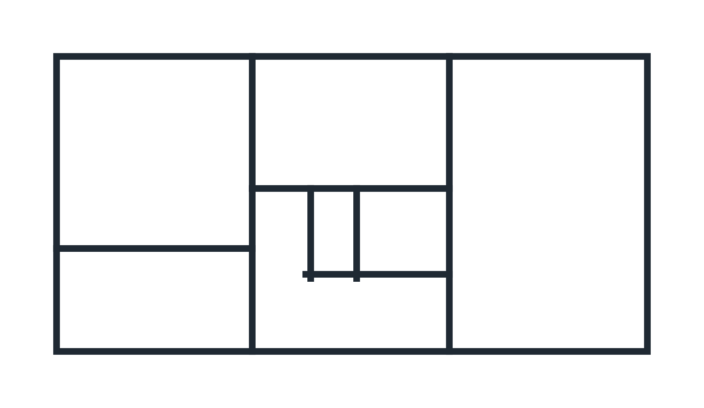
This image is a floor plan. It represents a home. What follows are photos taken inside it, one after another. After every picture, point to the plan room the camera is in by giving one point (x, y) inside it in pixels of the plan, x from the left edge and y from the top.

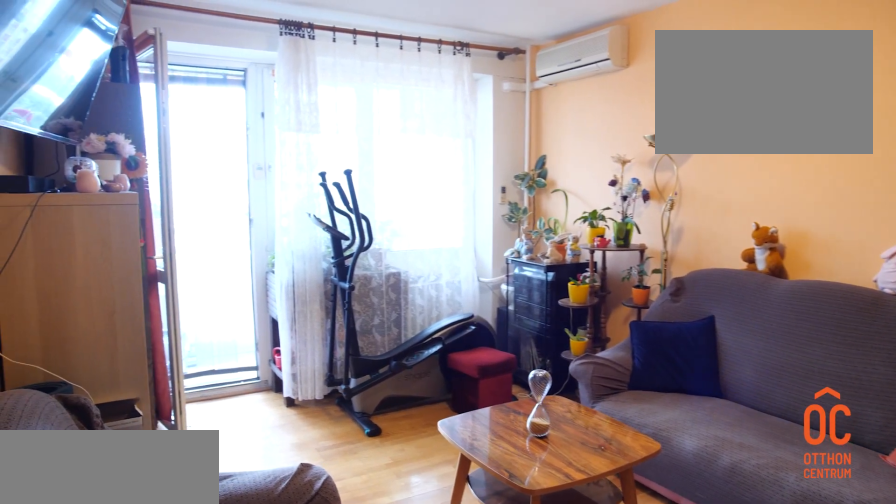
(546, 215)
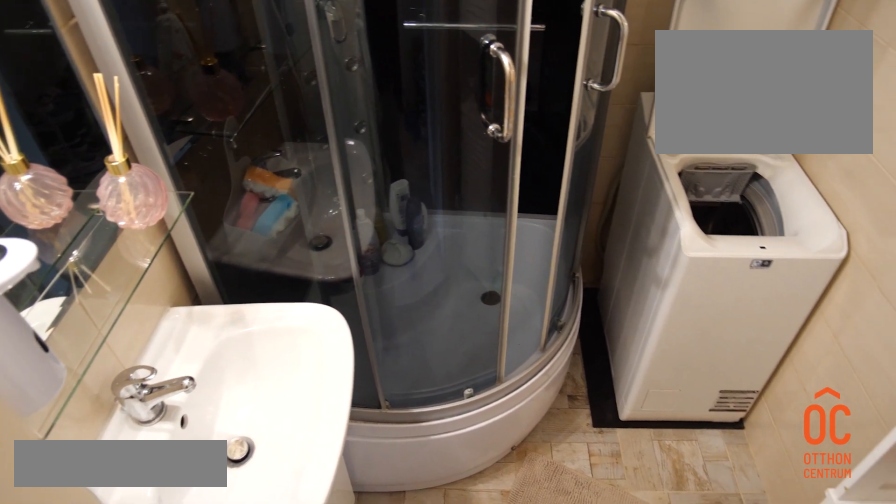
(404, 227)
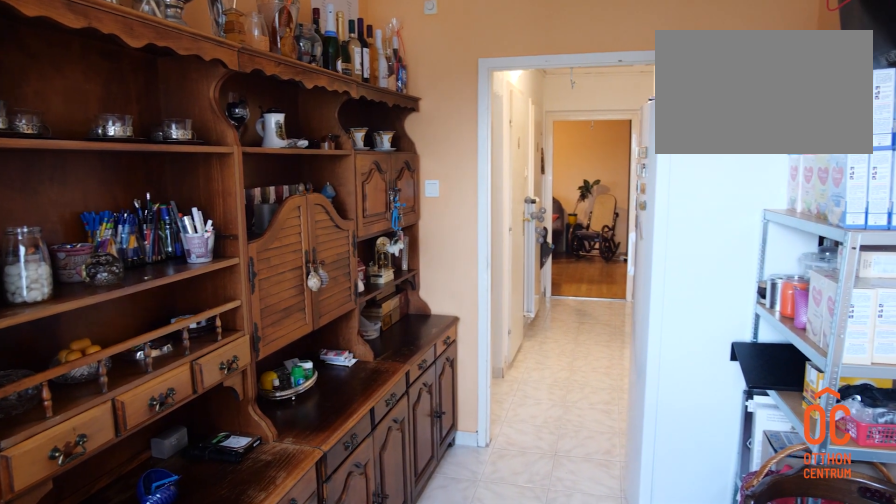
(150, 299)
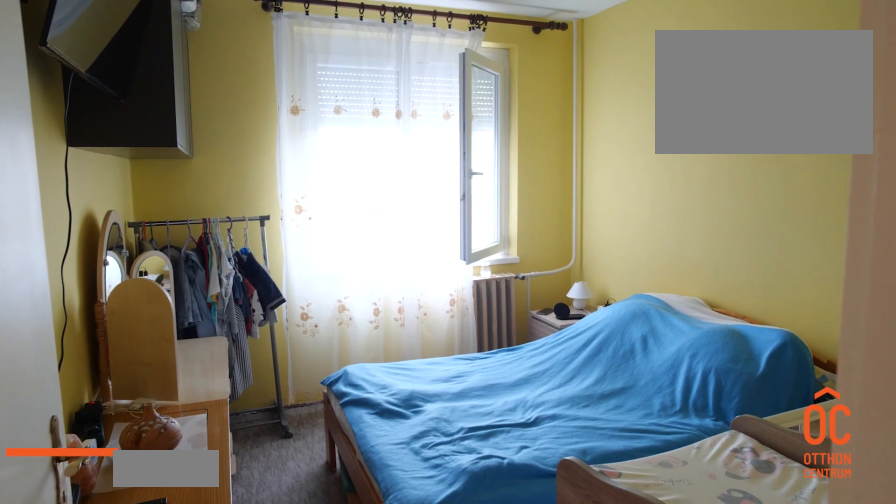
(154, 156)
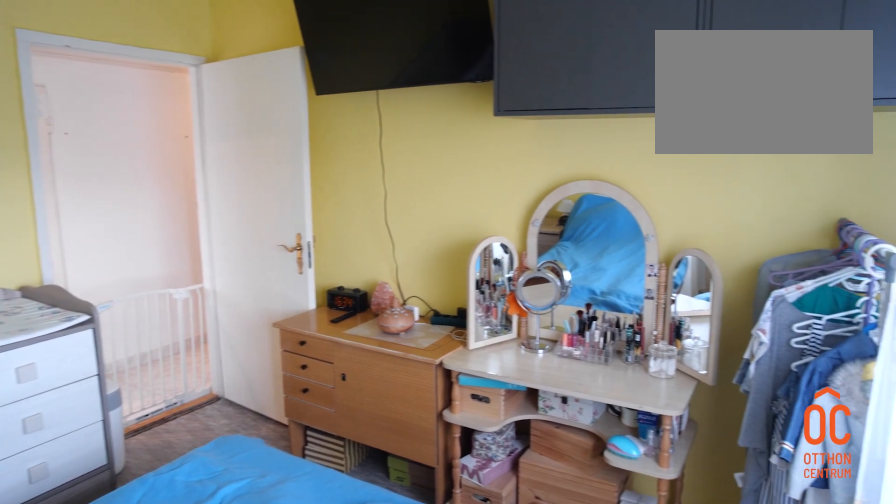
(154, 156)
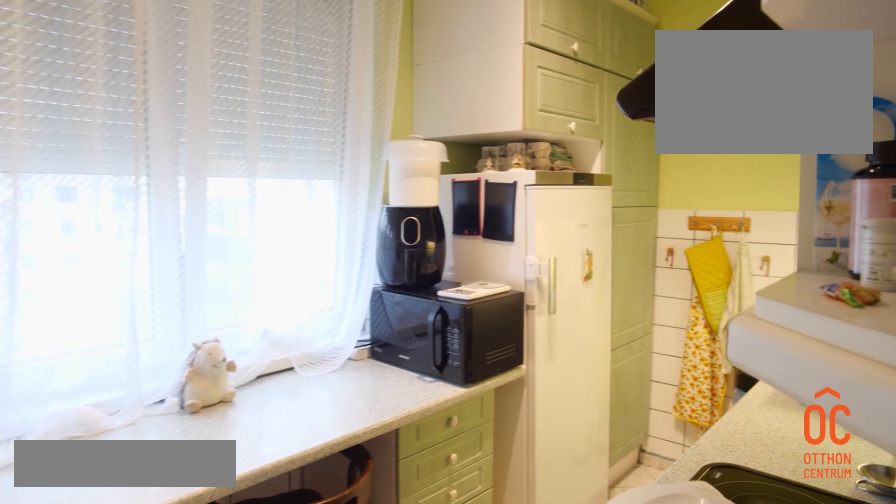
(348, 119)
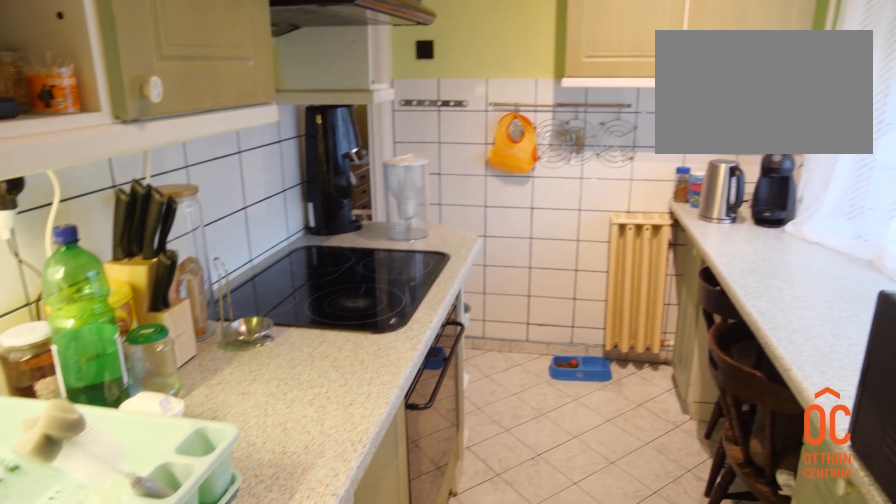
(348, 119)
